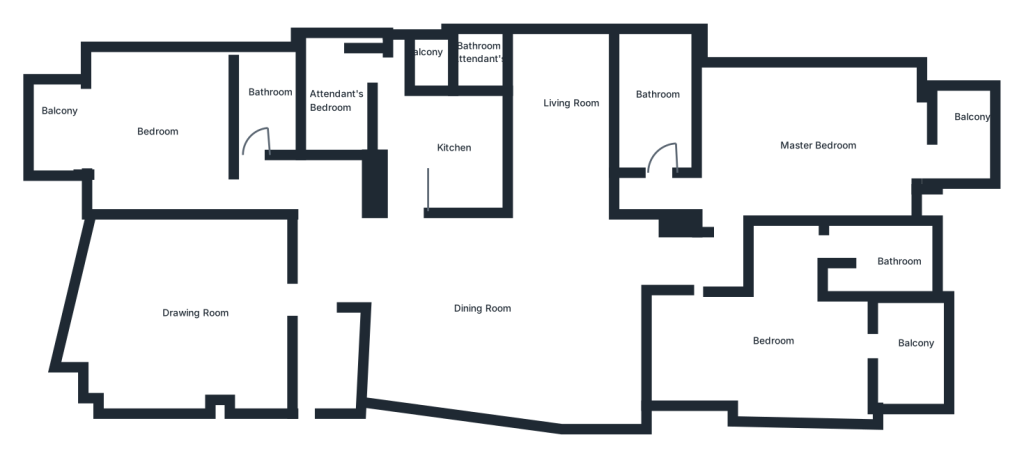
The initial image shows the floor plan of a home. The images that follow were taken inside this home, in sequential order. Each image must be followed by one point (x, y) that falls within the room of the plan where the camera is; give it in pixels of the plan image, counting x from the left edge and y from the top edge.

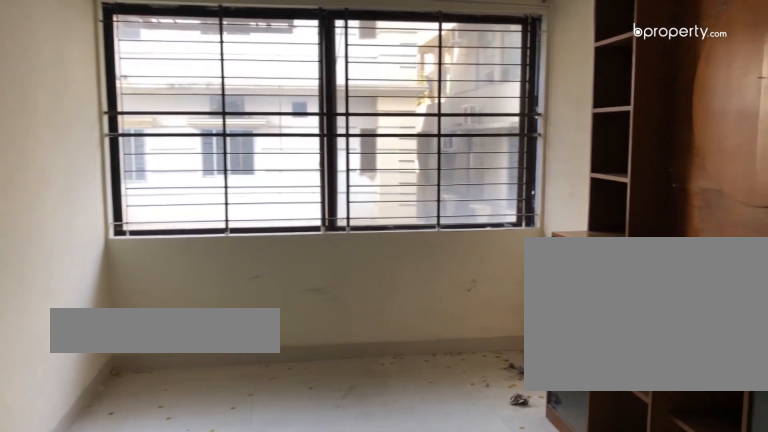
(559, 125)
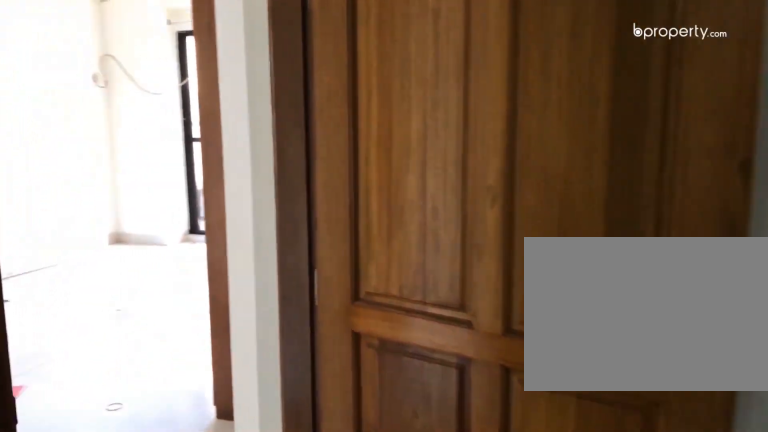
(730, 248)
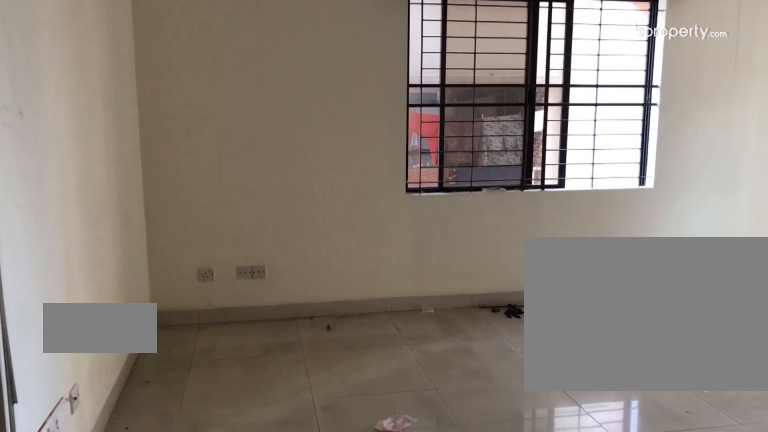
(806, 148)
